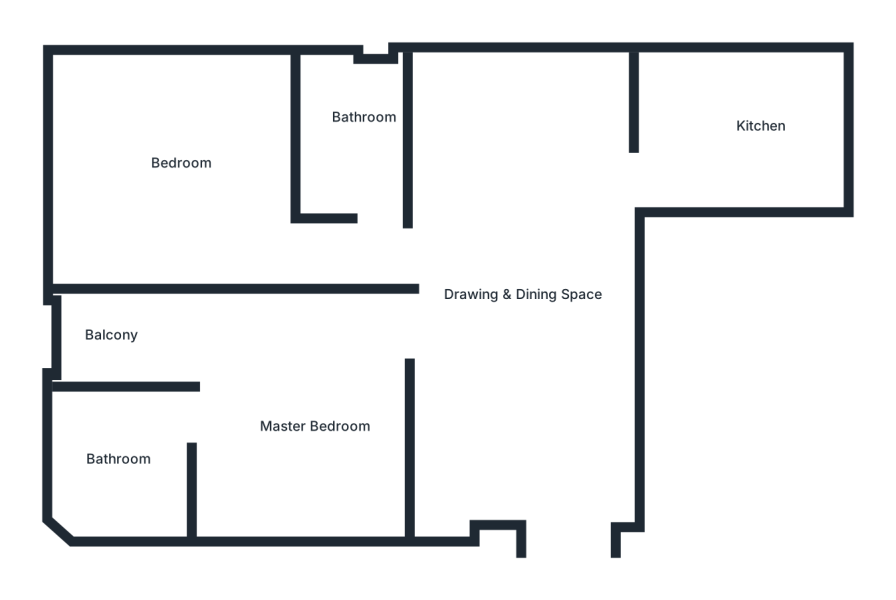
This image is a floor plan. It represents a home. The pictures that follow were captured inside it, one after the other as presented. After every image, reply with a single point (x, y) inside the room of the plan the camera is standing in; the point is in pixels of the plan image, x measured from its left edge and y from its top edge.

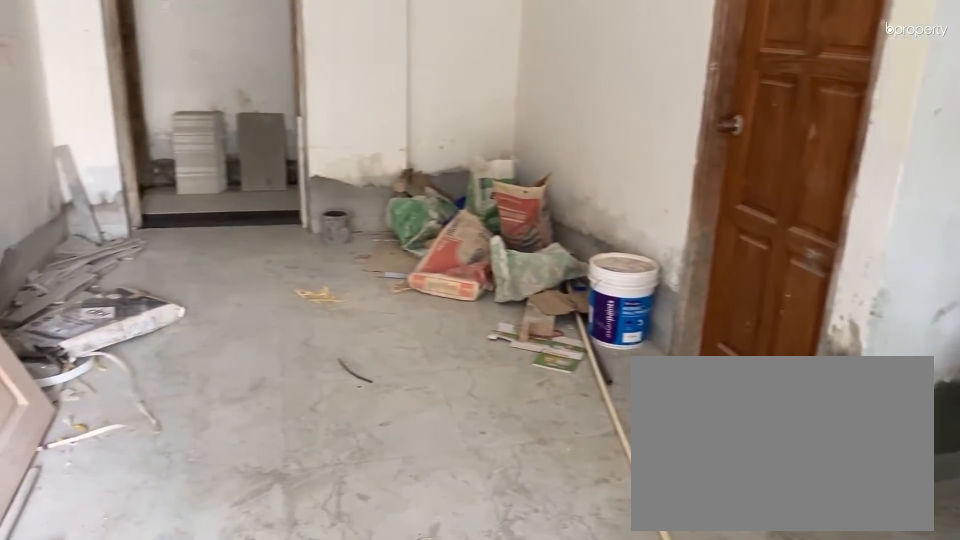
(532, 334)
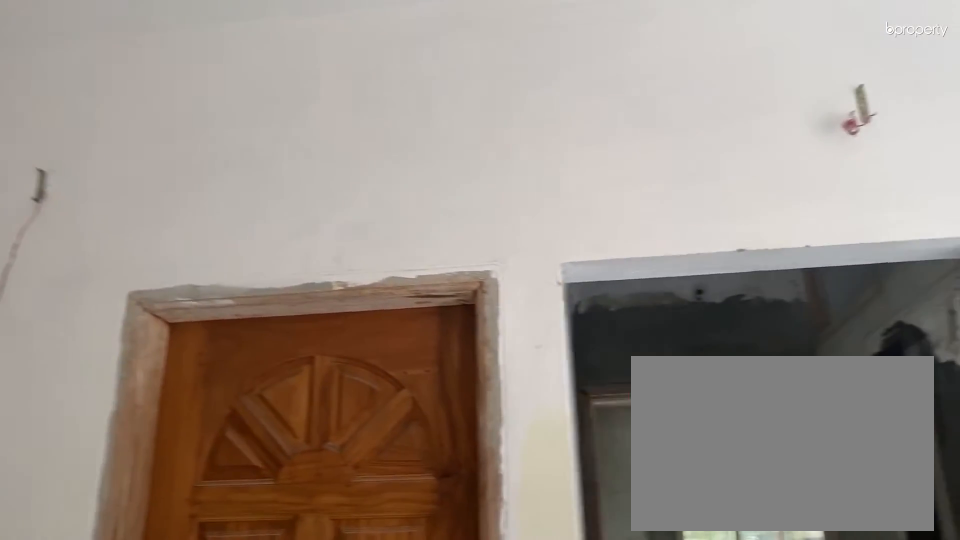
(532, 334)
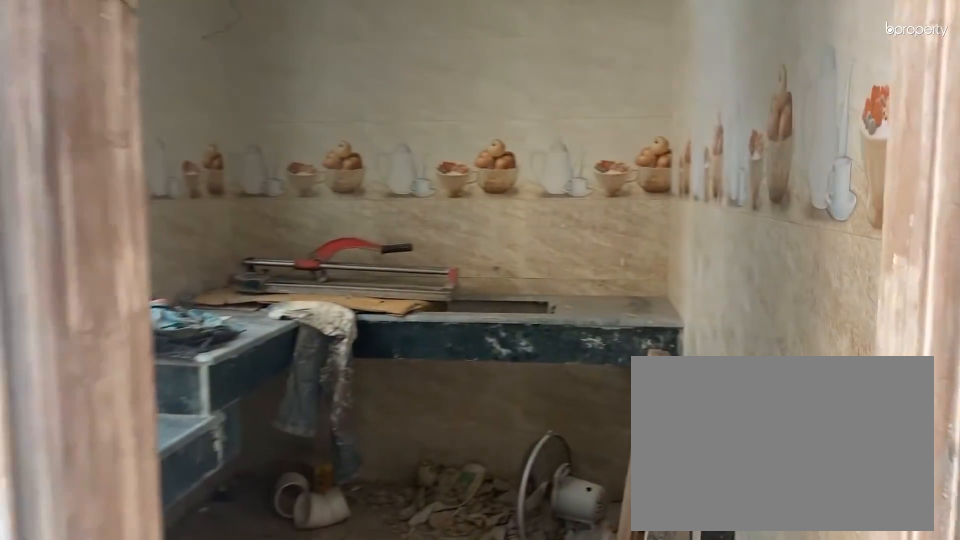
(653, 171)
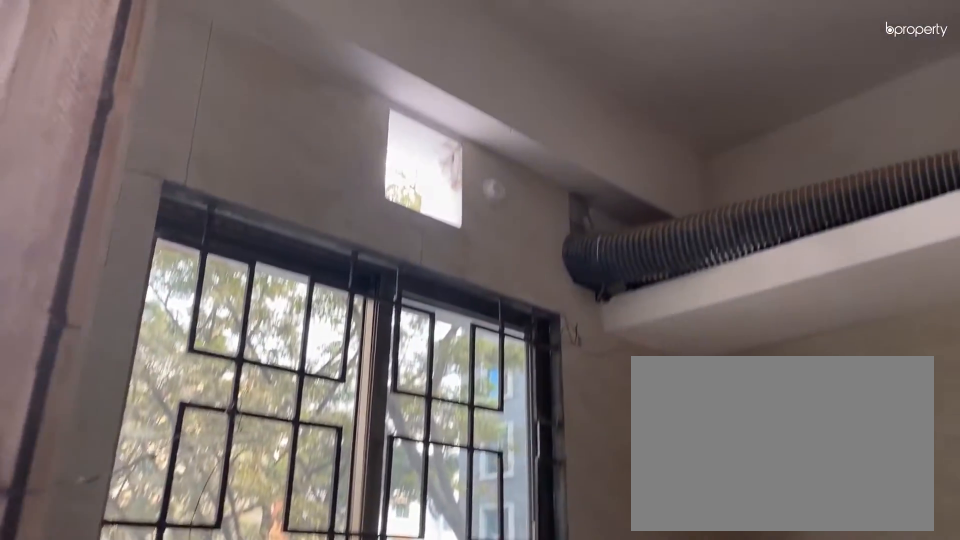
(754, 126)
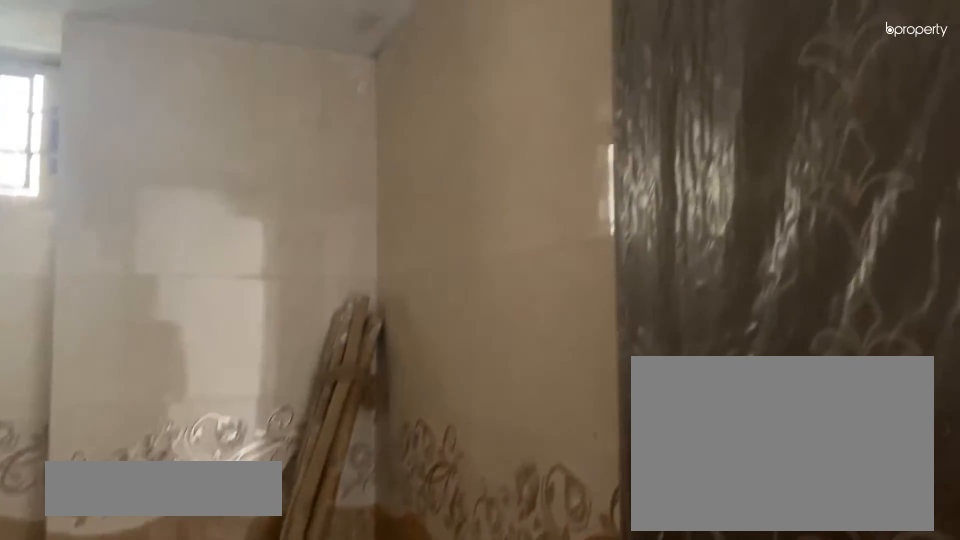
(356, 141)
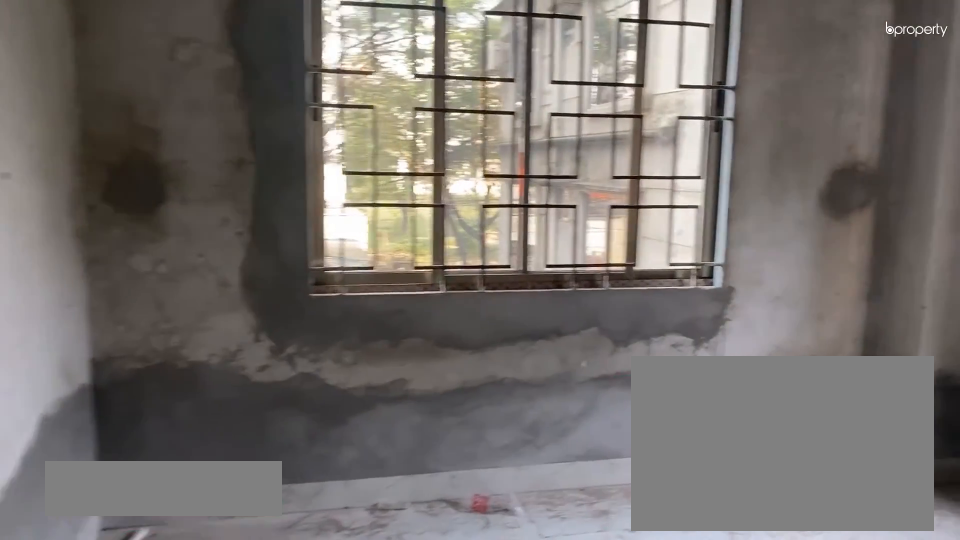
(169, 168)
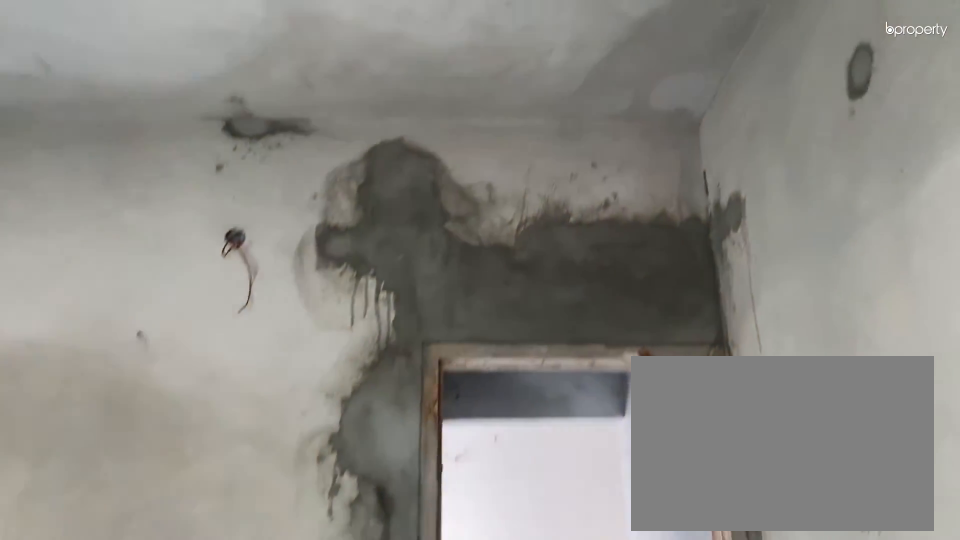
(168, 168)
